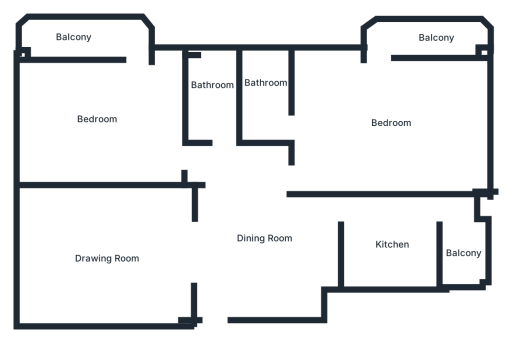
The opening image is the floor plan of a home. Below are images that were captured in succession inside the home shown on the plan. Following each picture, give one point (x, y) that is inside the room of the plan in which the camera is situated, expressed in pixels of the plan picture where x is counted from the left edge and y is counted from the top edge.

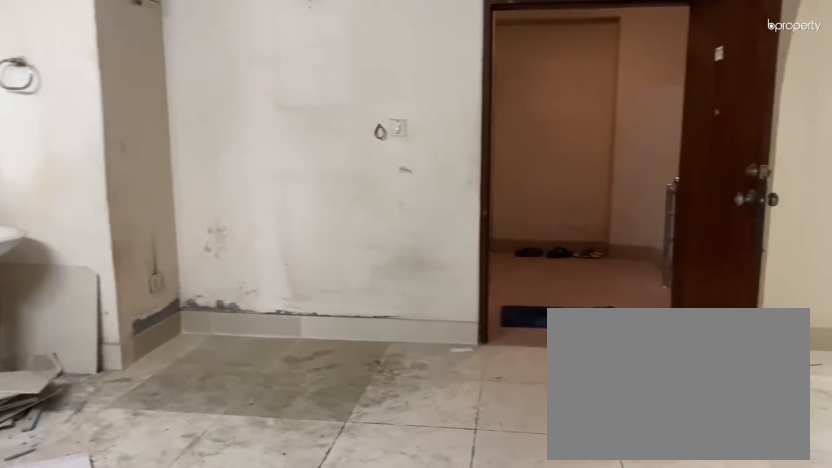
(259, 231)
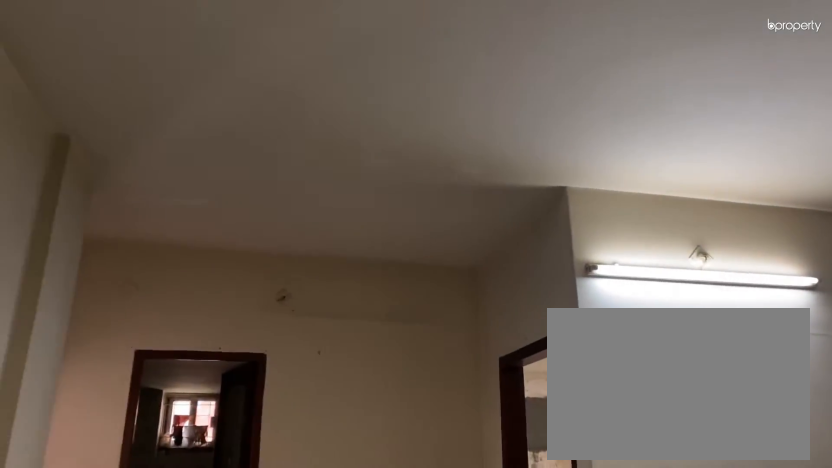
(259, 231)
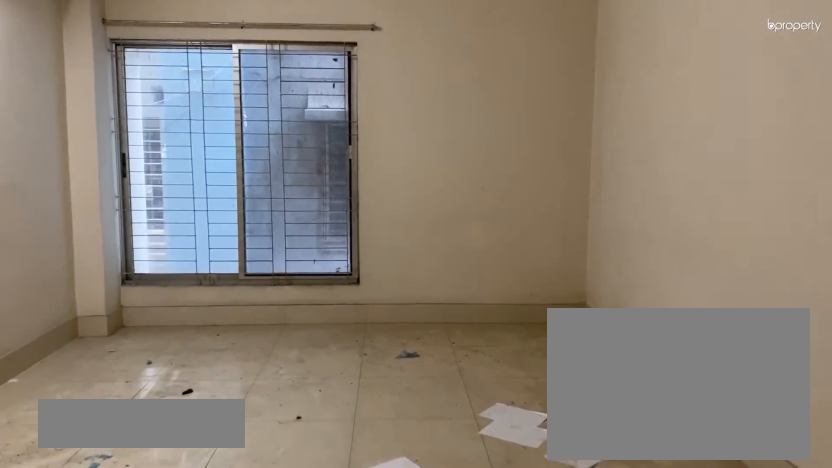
(101, 251)
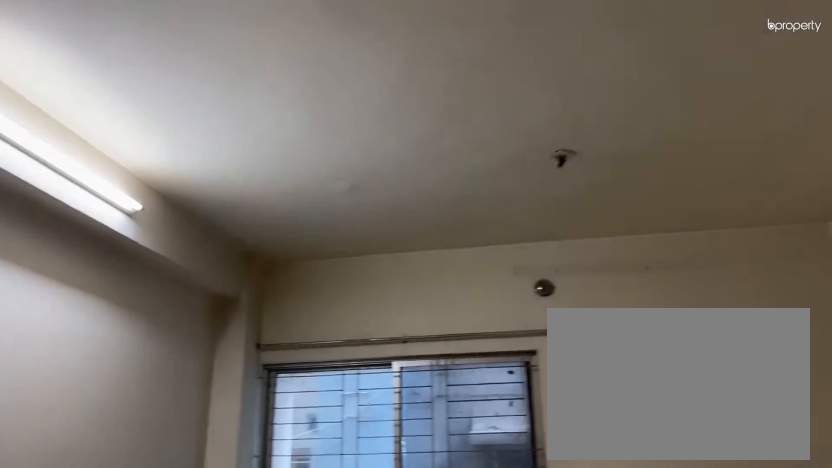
(101, 251)
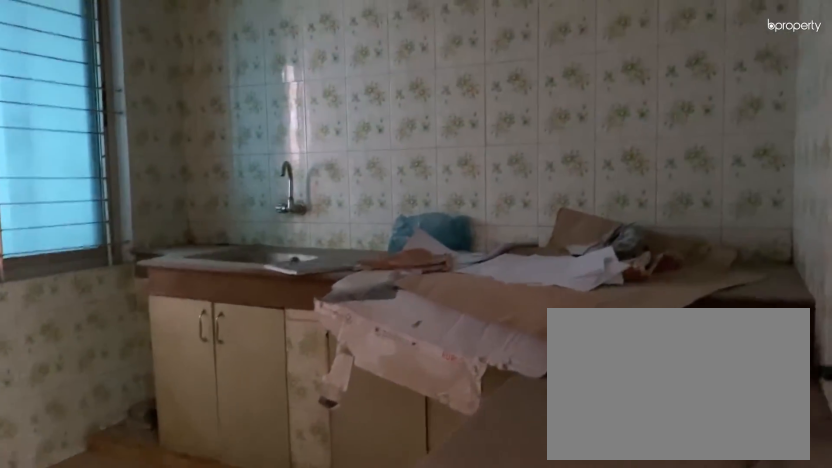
(388, 243)
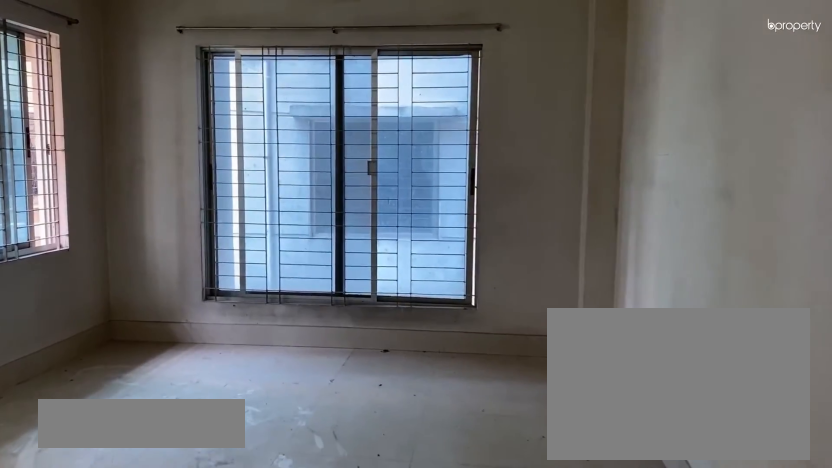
(391, 116)
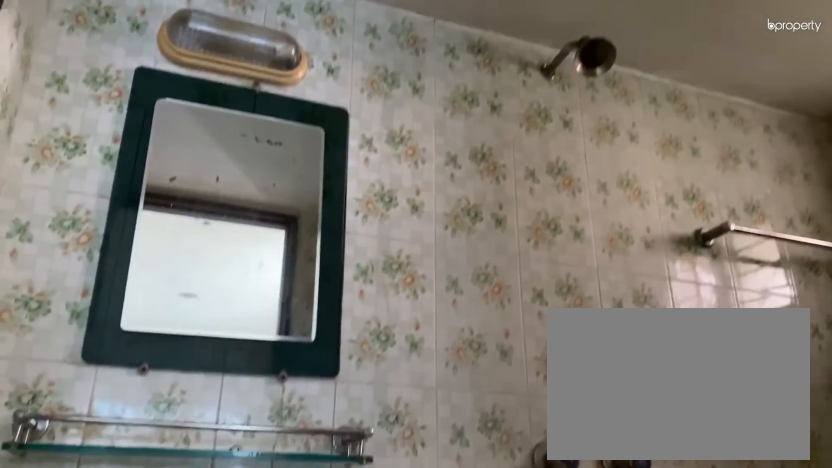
(263, 88)
